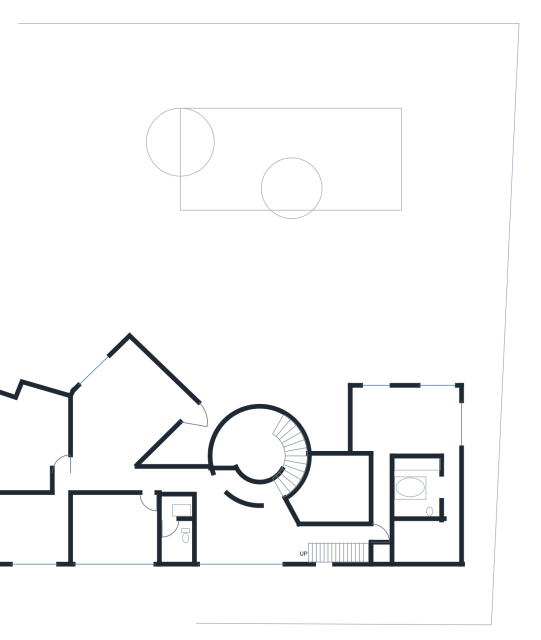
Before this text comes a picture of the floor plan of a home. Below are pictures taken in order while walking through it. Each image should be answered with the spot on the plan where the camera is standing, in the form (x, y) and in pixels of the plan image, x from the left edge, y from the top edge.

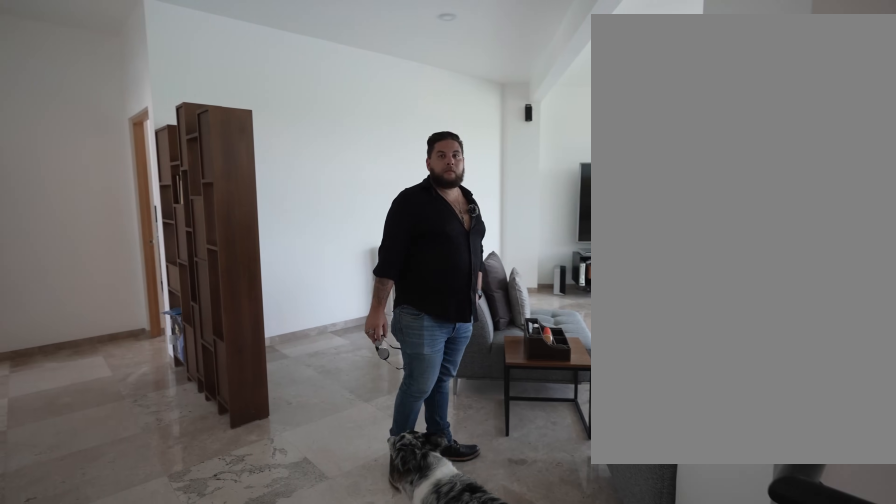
(148, 497)
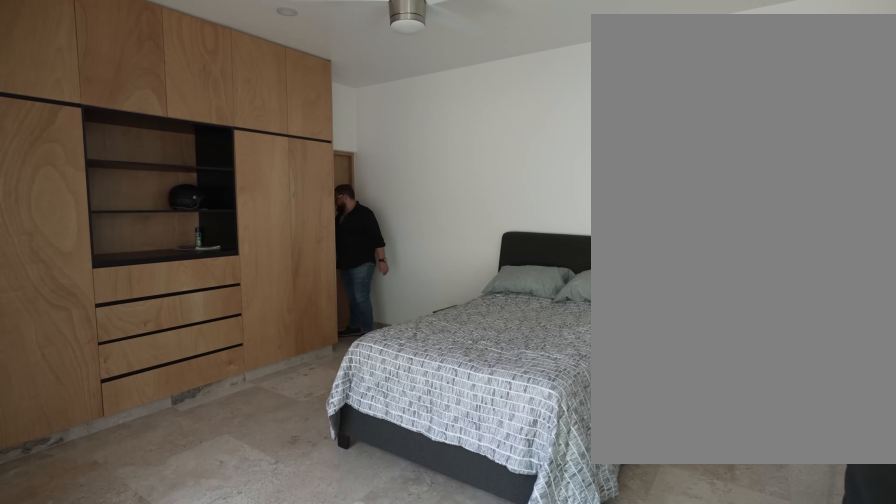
(8, 550)
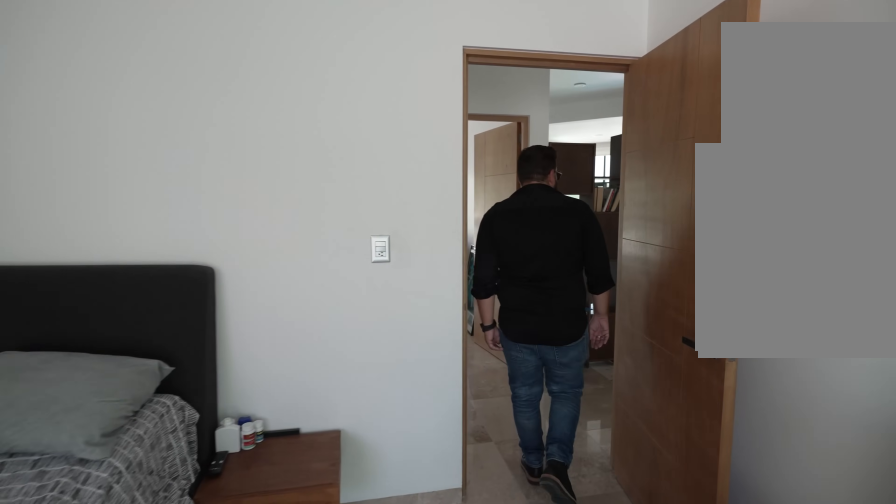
(53, 500)
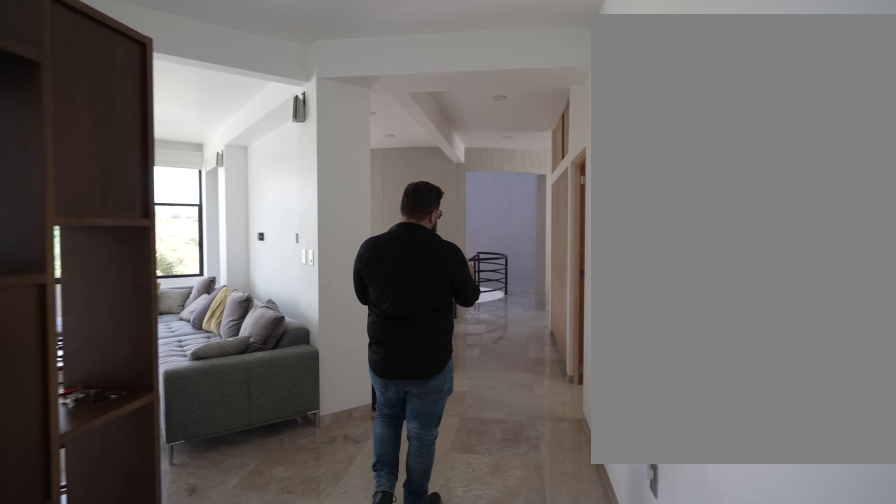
(120, 479)
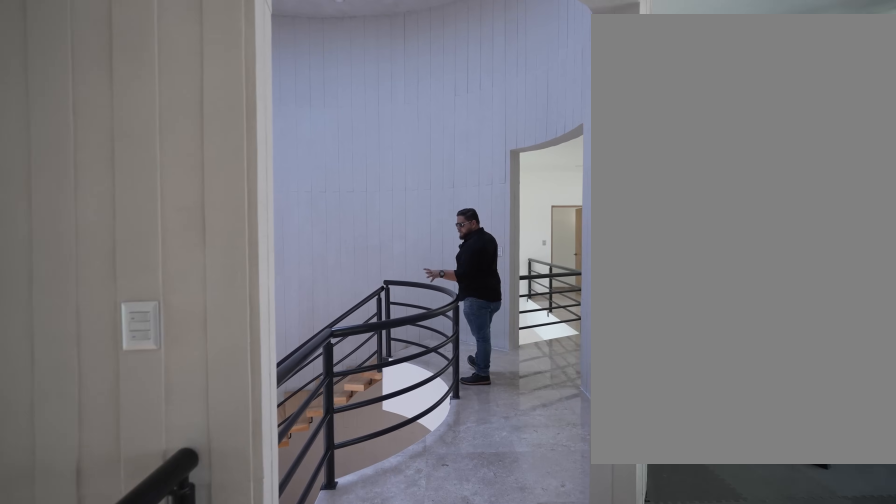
(216, 484)
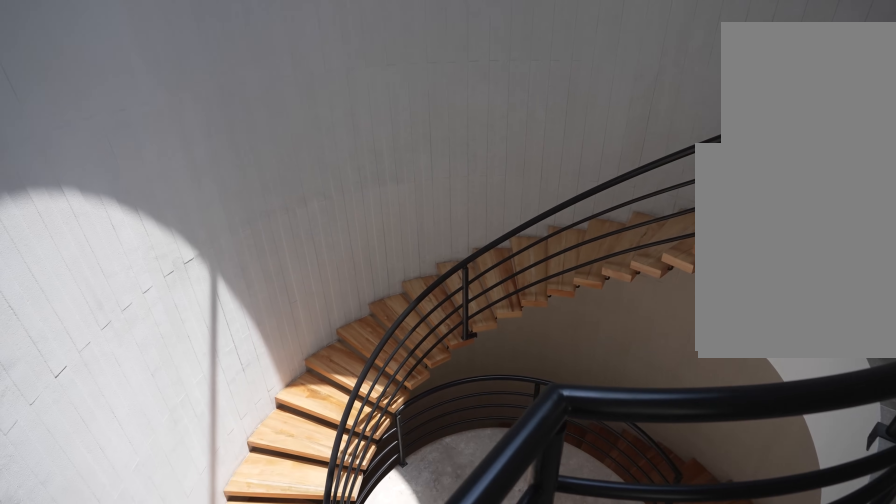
(227, 482)
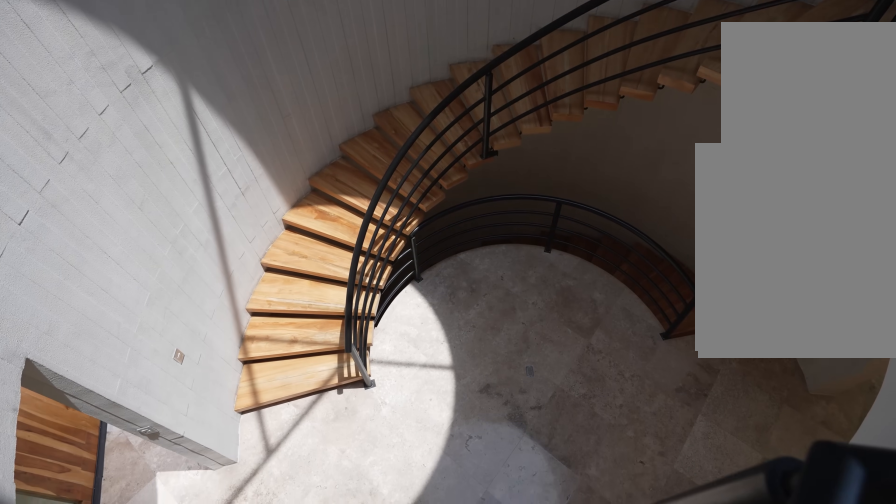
(227, 482)
